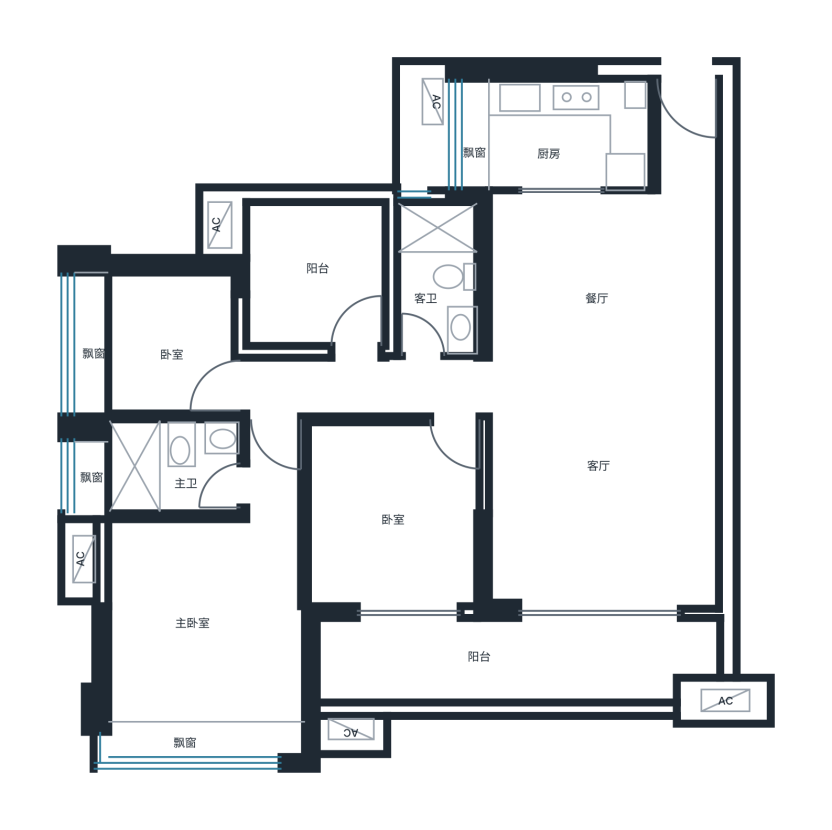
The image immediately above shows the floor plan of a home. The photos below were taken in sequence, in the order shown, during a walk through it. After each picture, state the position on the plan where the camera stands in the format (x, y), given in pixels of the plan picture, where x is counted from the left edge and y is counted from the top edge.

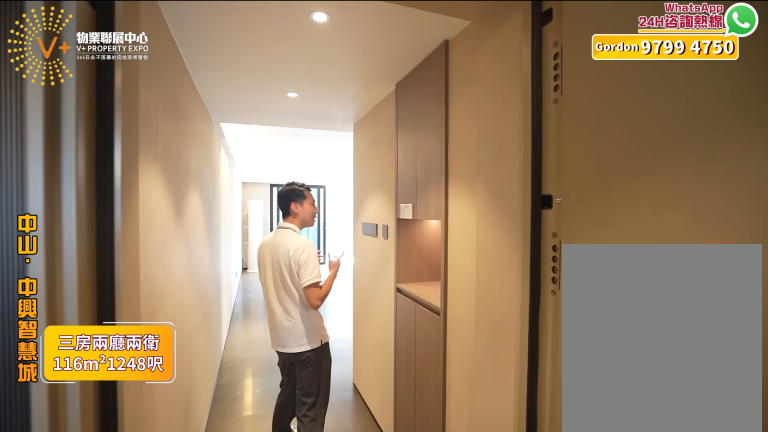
(674, 120)
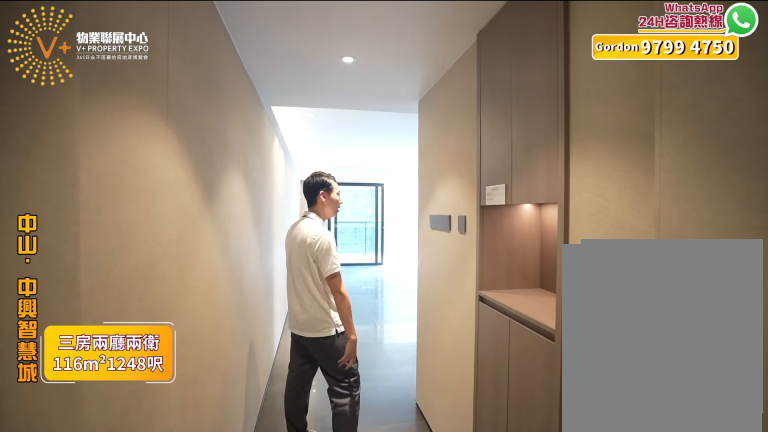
(668, 119)
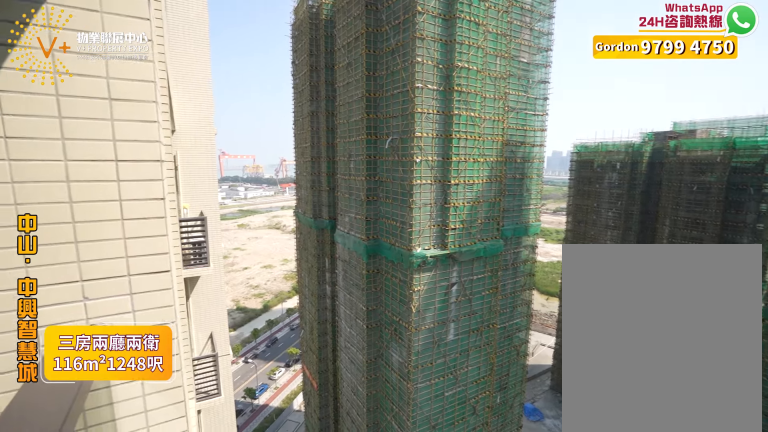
(590, 625)
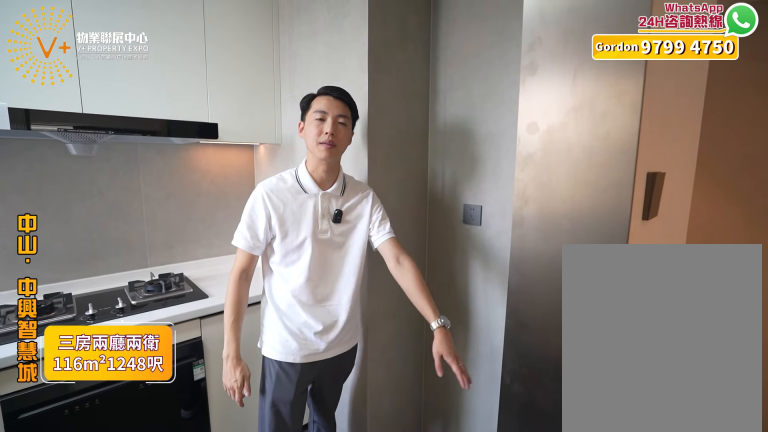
(570, 146)
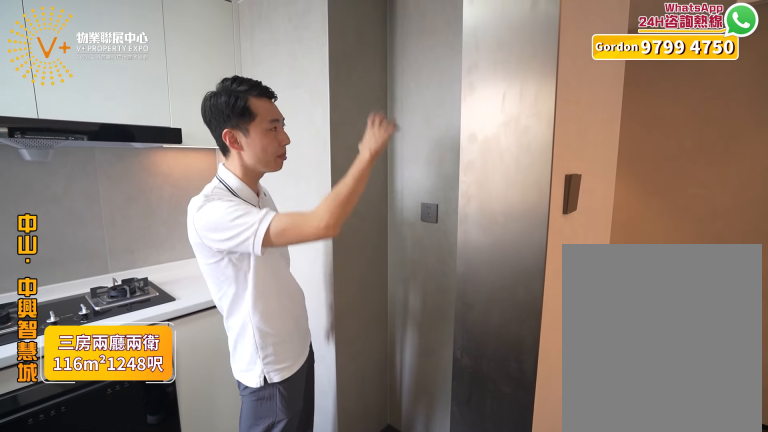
(561, 130)
